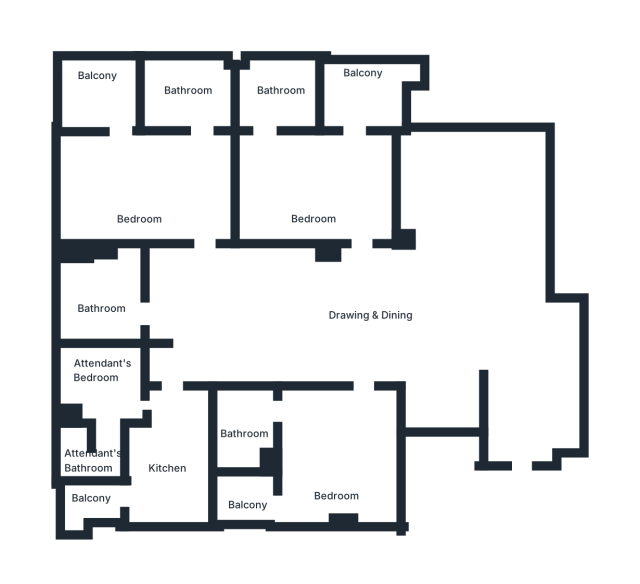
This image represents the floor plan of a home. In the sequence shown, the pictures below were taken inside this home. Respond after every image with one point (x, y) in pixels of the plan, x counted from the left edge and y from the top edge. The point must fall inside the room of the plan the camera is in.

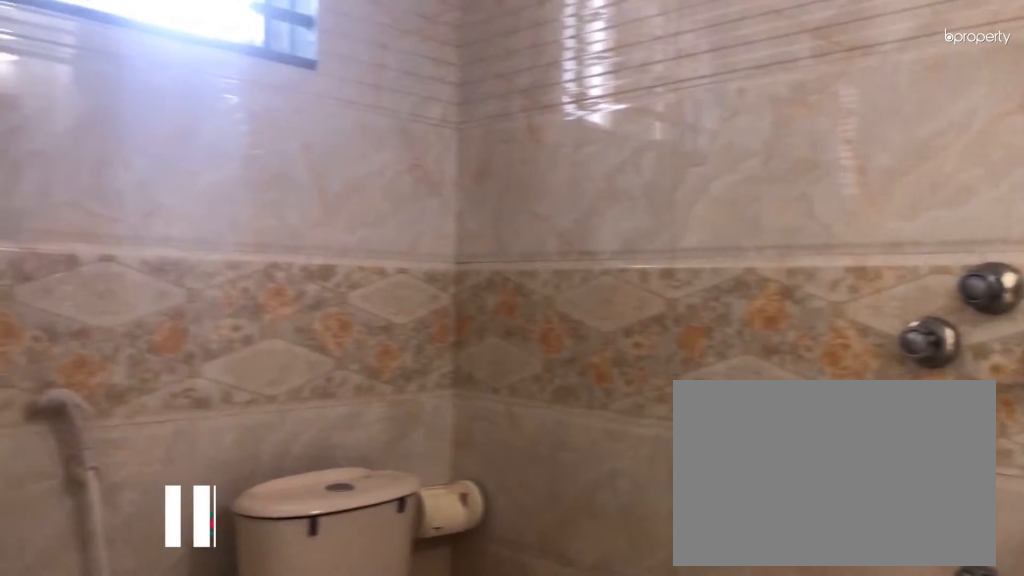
(183, 98)
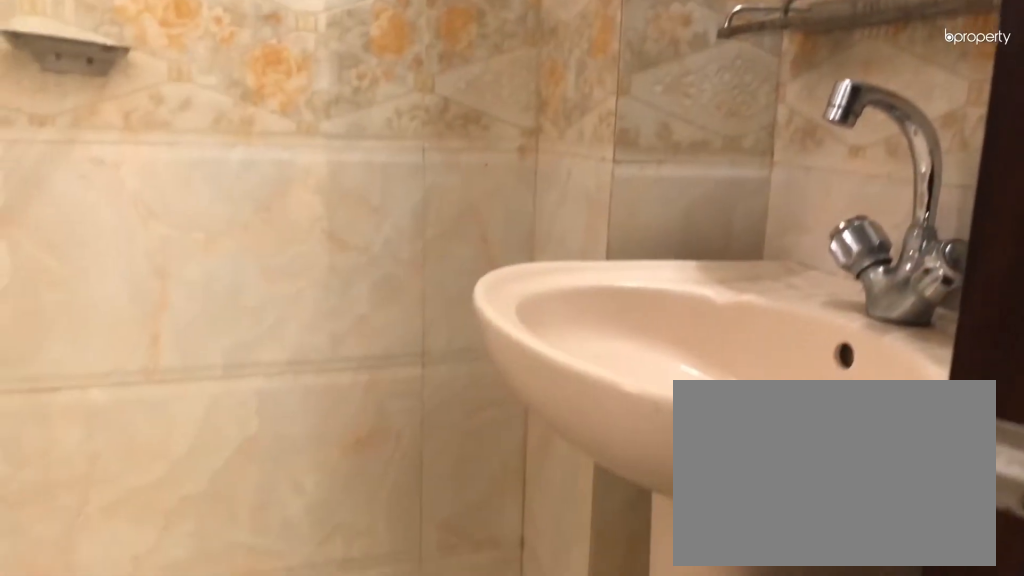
(183, 98)
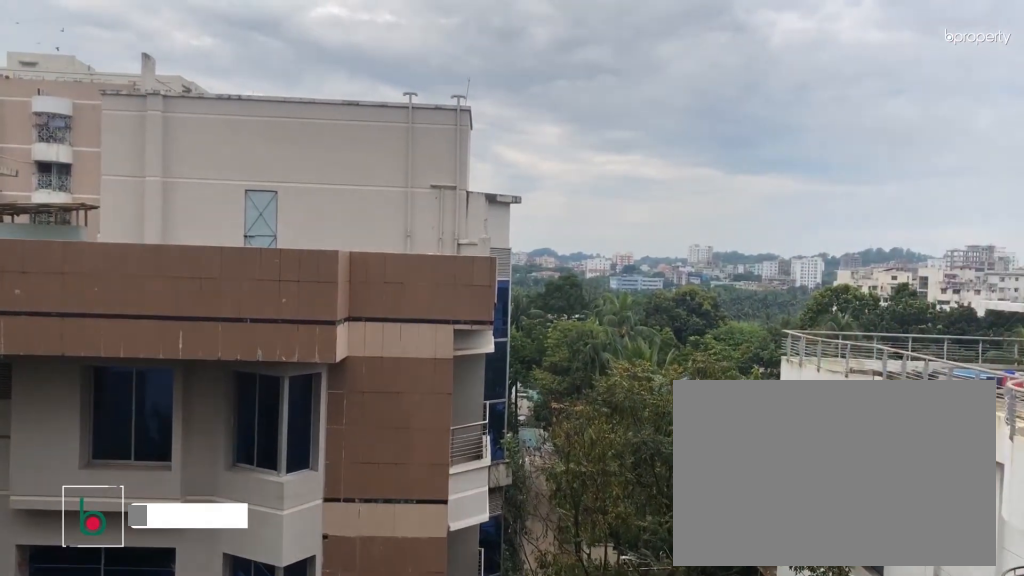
(97, 92)
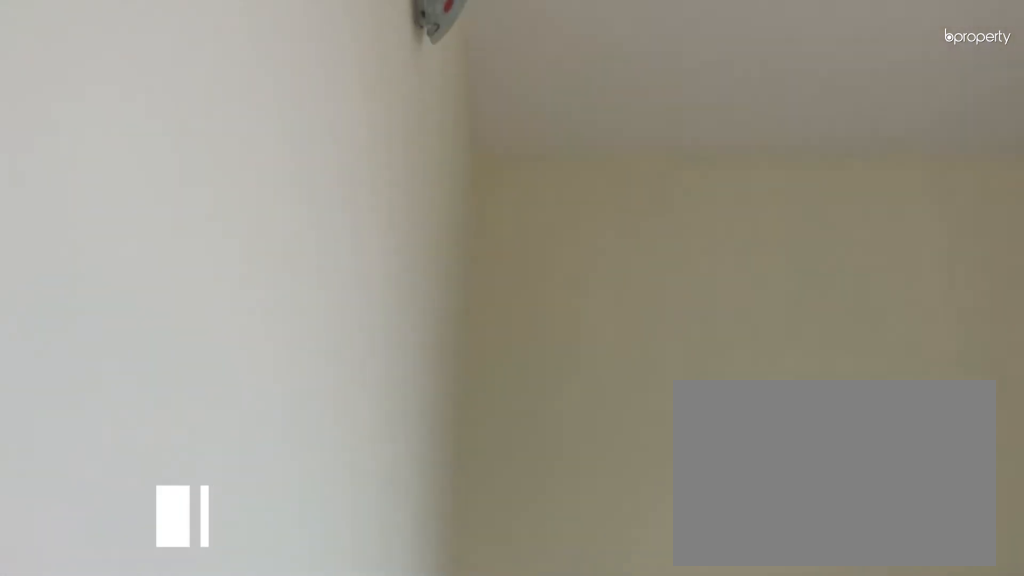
(317, 198)
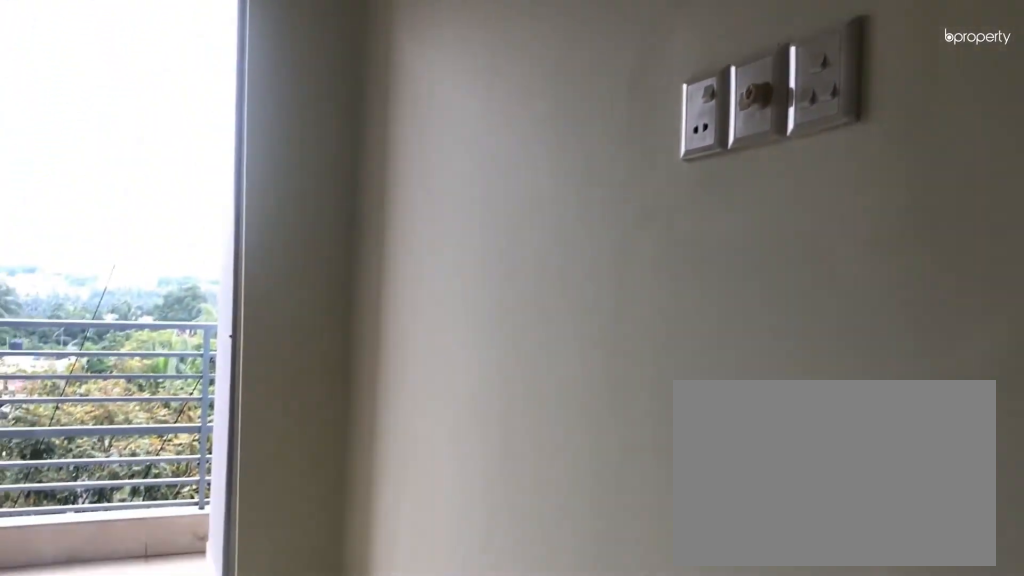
(317, 198)
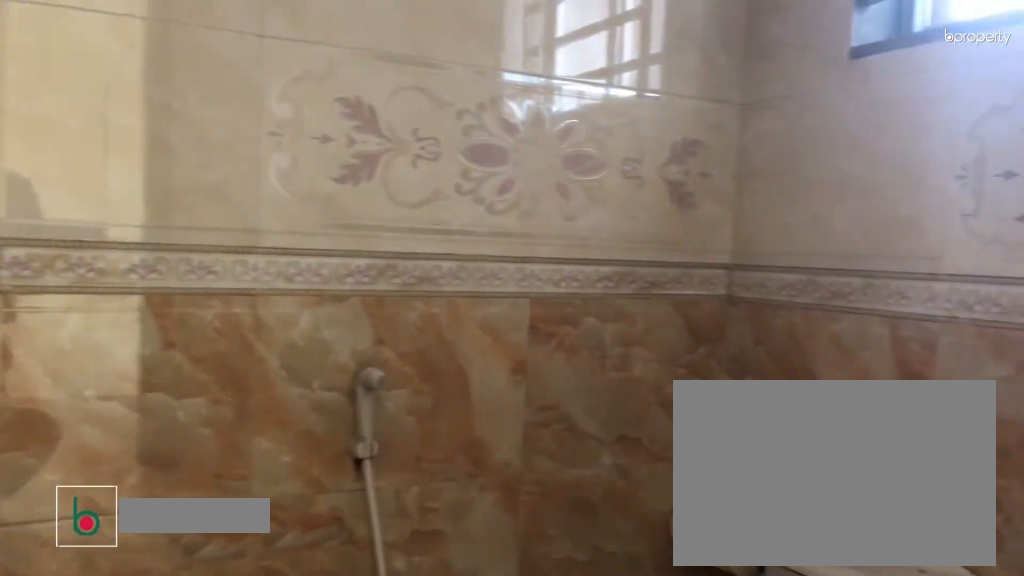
(281, 87)
